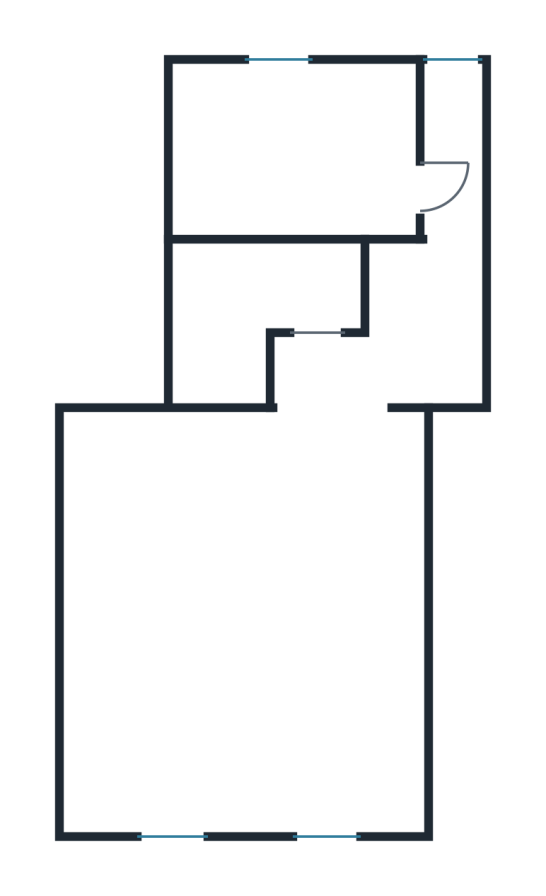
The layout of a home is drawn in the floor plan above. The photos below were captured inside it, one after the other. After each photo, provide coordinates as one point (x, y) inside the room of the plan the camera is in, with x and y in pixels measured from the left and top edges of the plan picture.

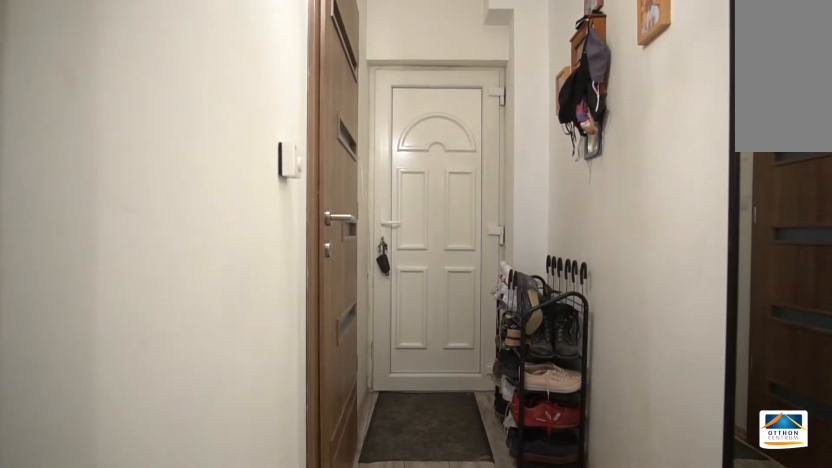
(450, 260)
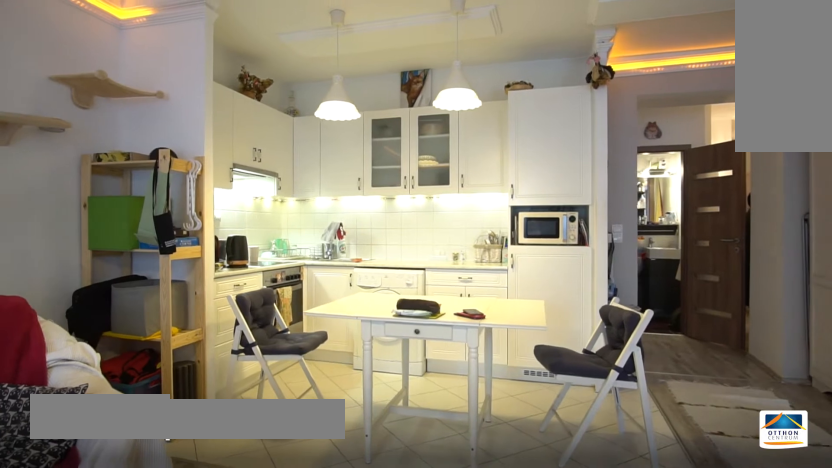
(254, 626)
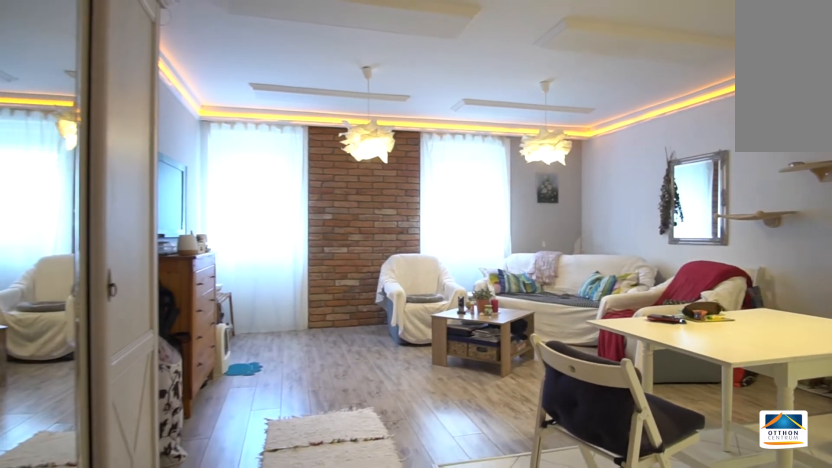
(254, 625)
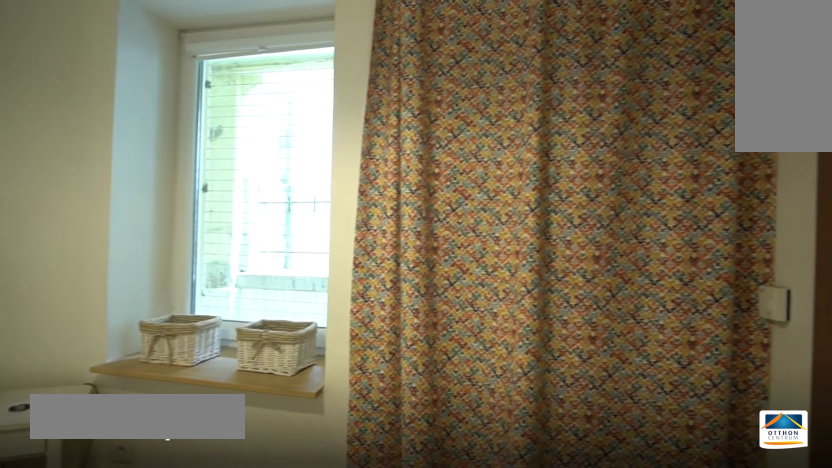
(279, 138)
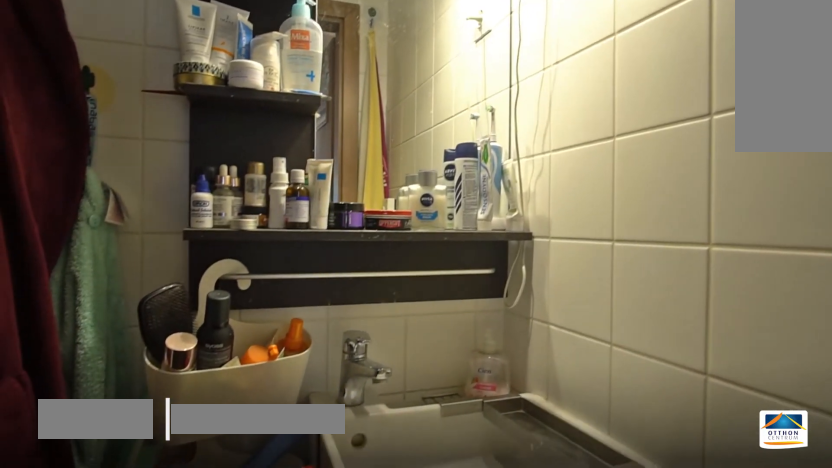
(269, 290)
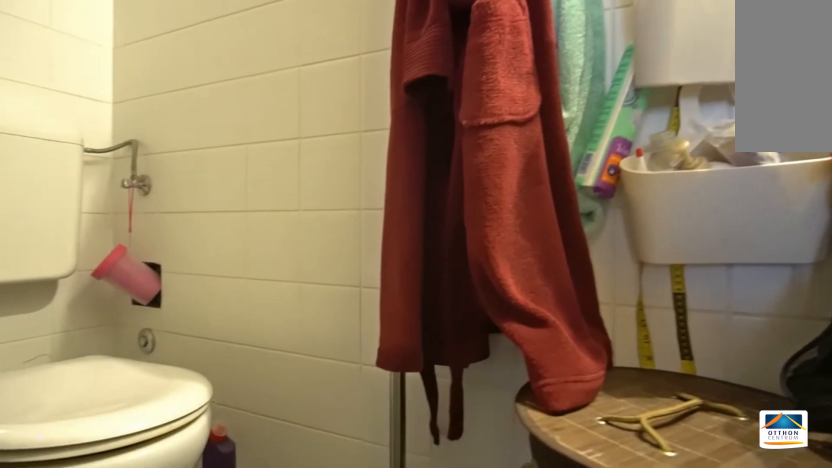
(270, 291)
